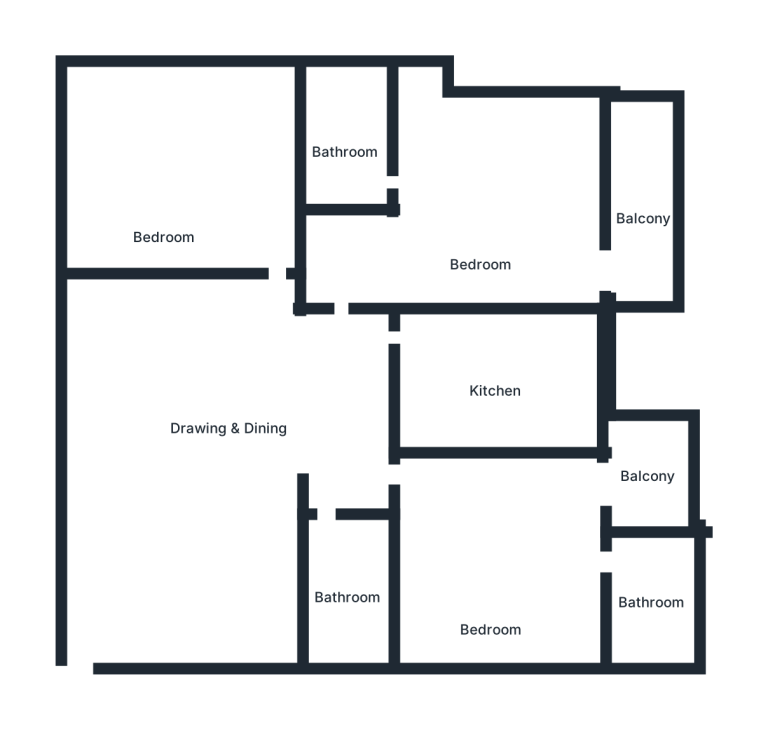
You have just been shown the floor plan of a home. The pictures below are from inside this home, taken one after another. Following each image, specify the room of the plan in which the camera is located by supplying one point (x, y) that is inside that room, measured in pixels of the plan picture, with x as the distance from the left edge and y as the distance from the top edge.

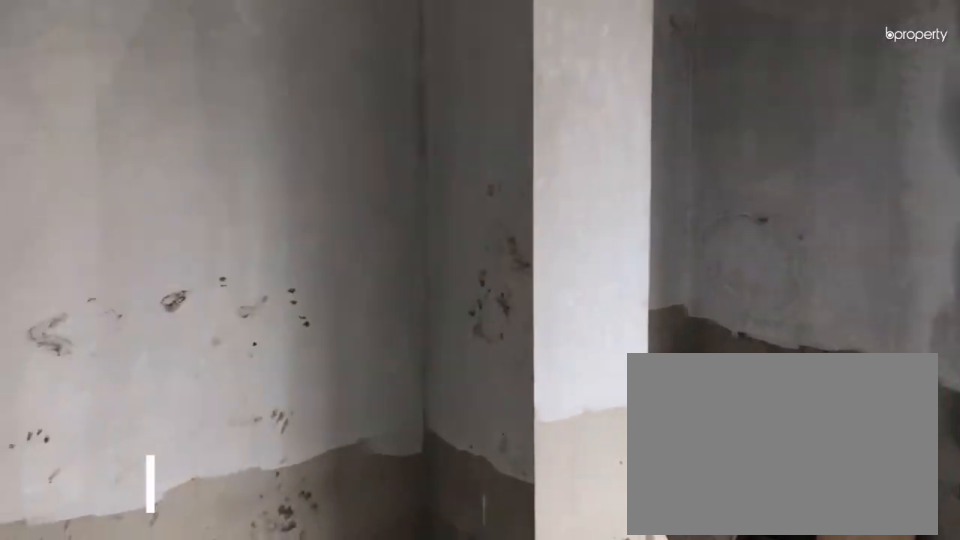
(161, 171)
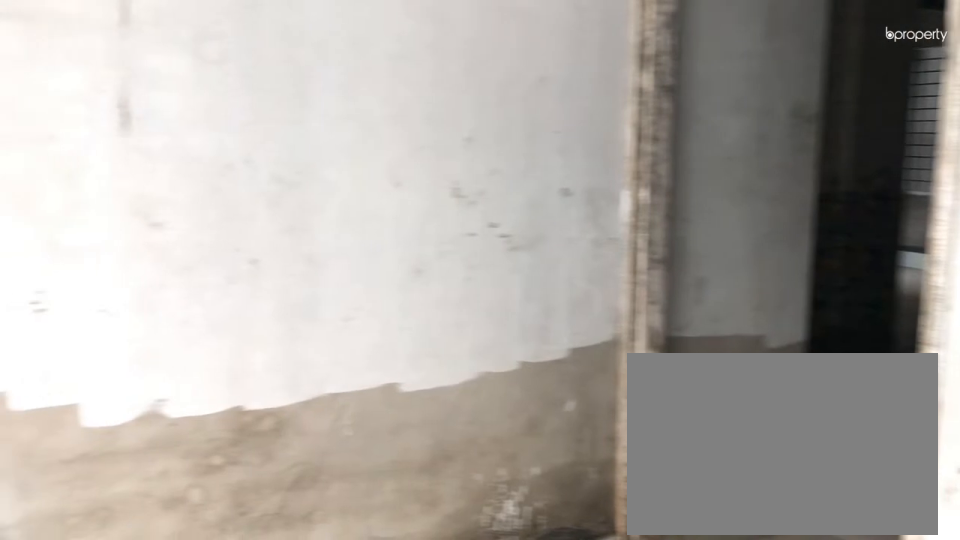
(161, 171)
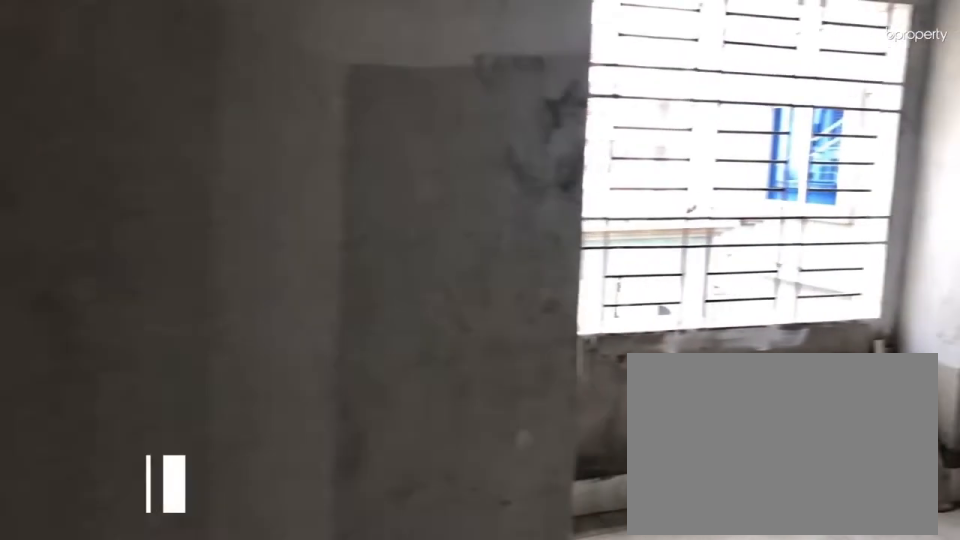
(388, 262)
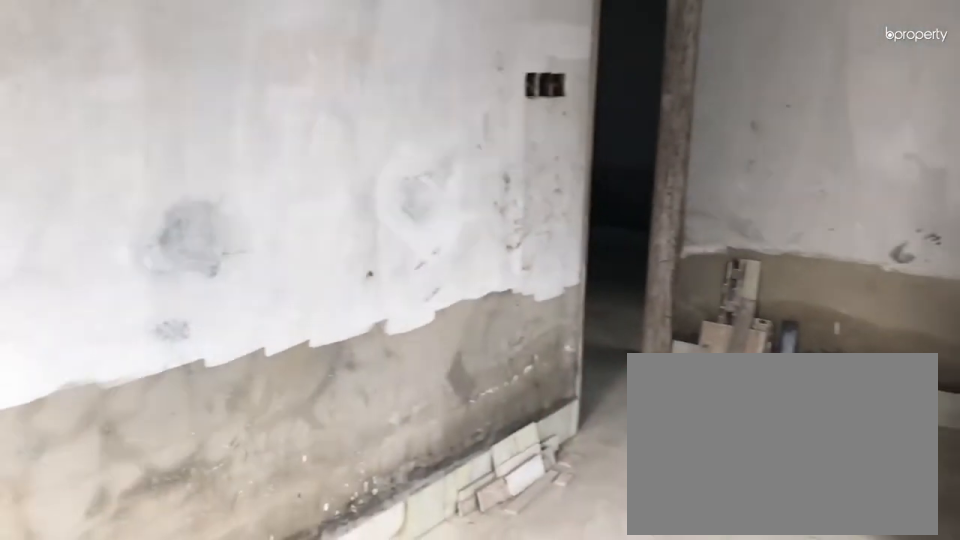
(481, 202)
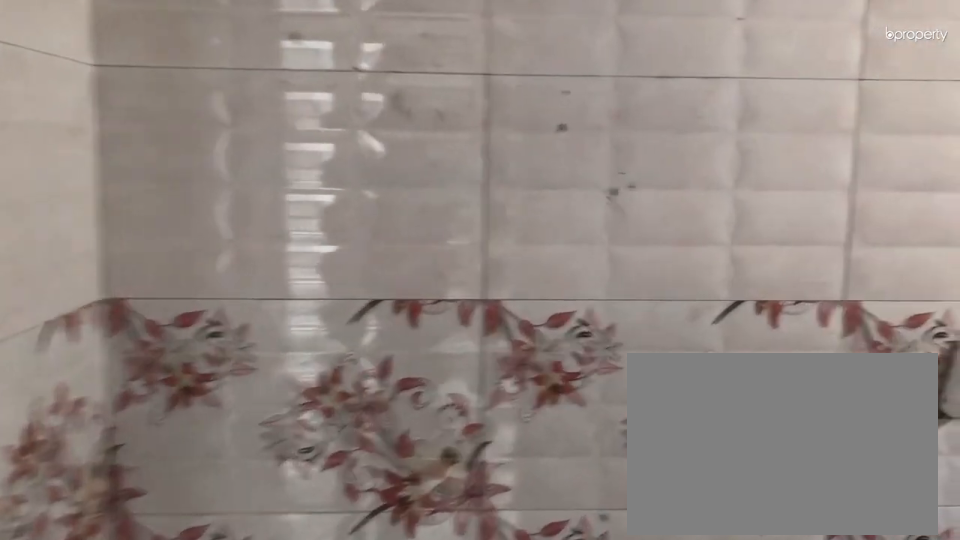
(343, 143)
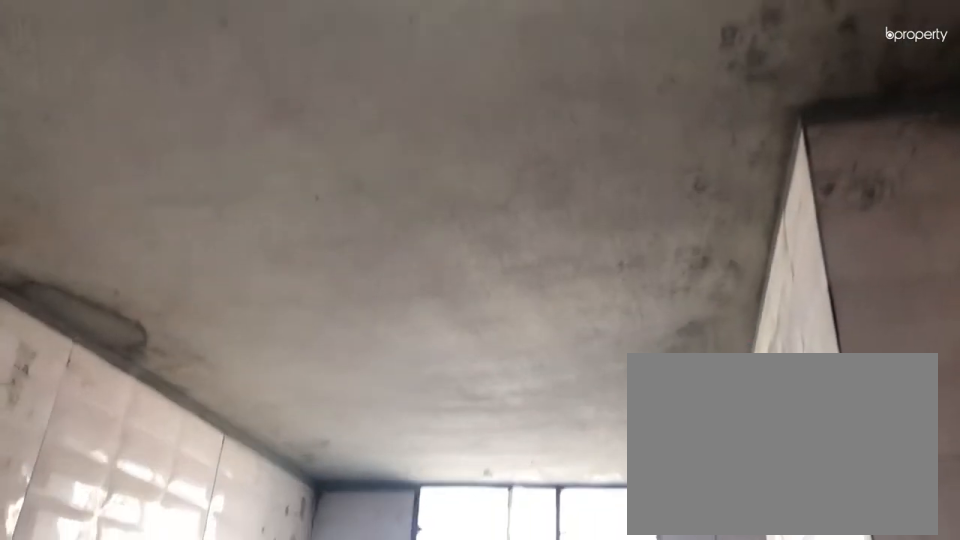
(343, 143)
